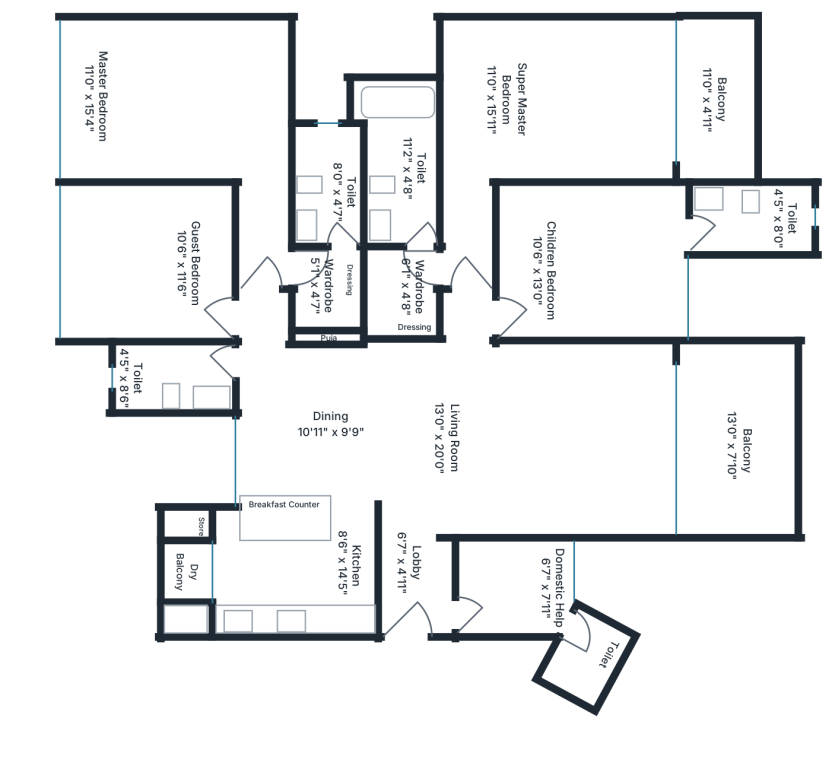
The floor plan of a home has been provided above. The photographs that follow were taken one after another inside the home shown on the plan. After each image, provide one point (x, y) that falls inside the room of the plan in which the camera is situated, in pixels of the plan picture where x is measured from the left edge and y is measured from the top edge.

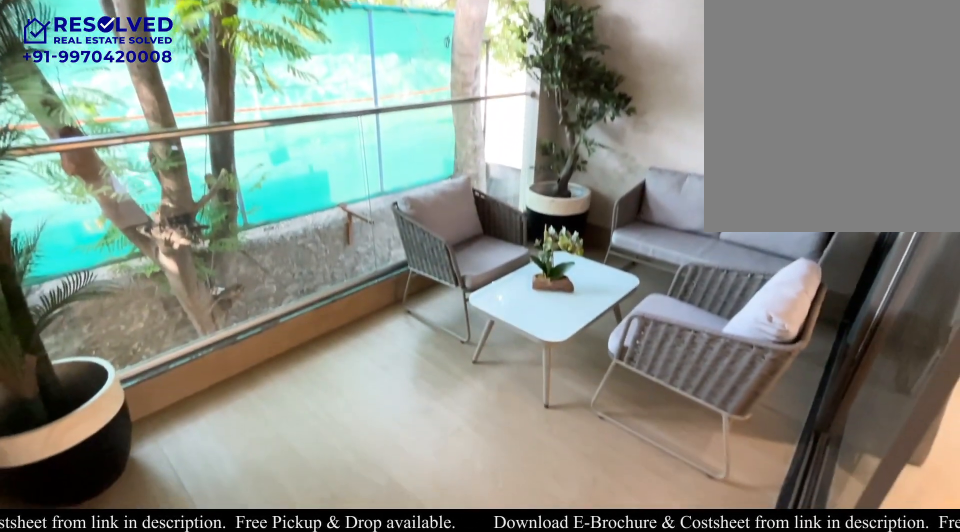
(737, 439)
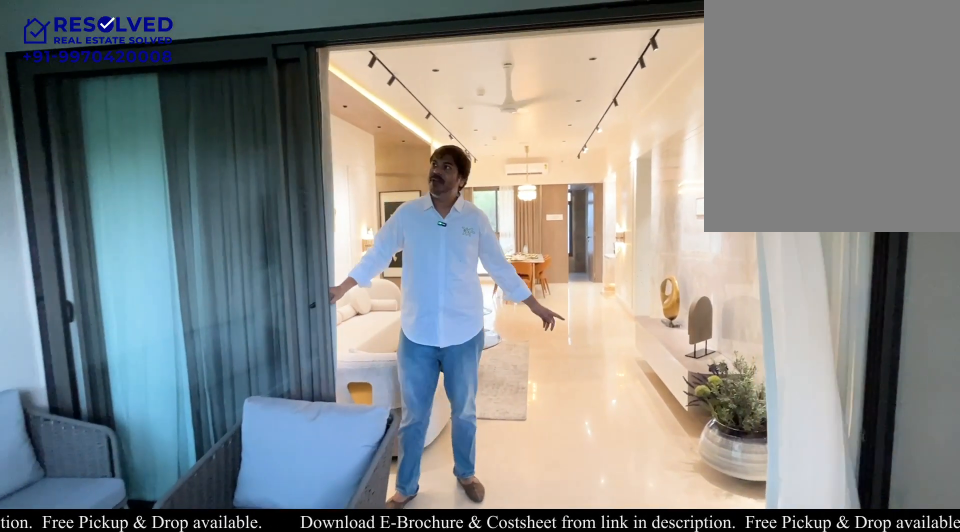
(736, 439)
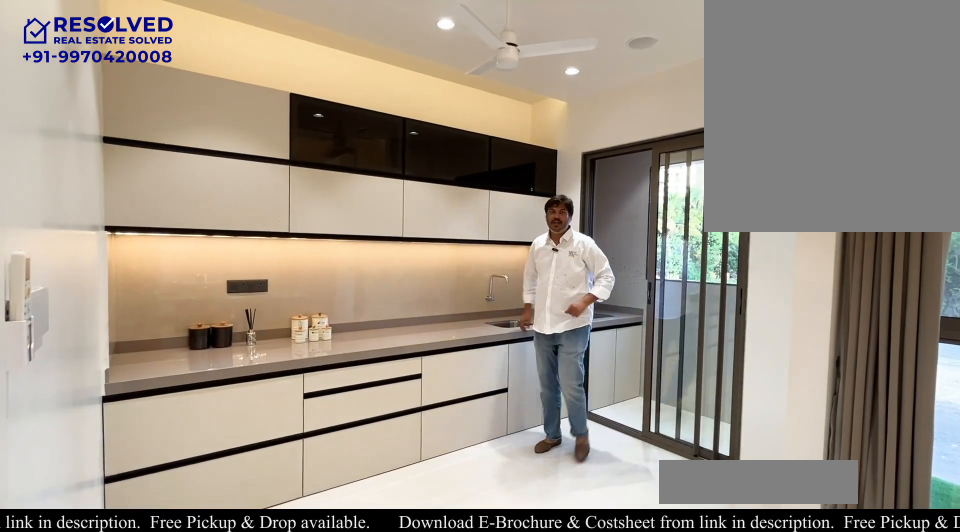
(296, 573)
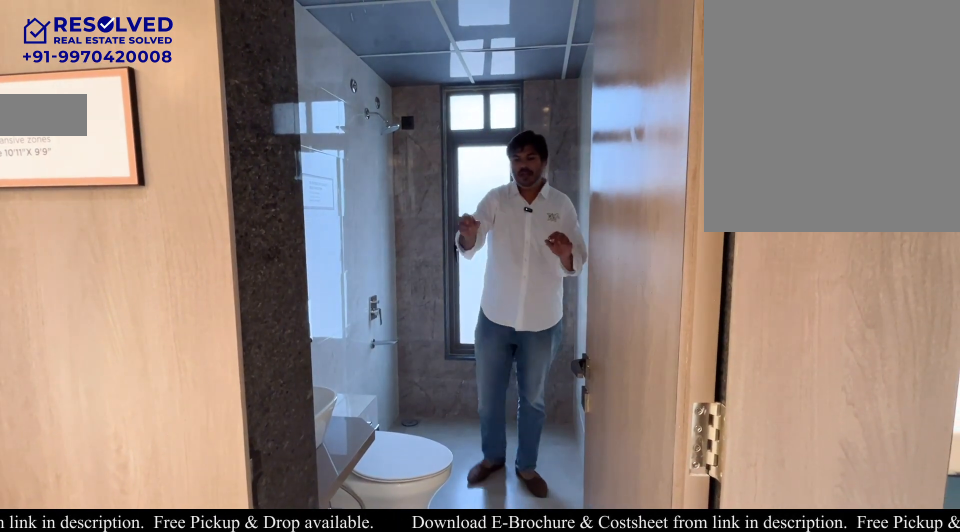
(173, 377)
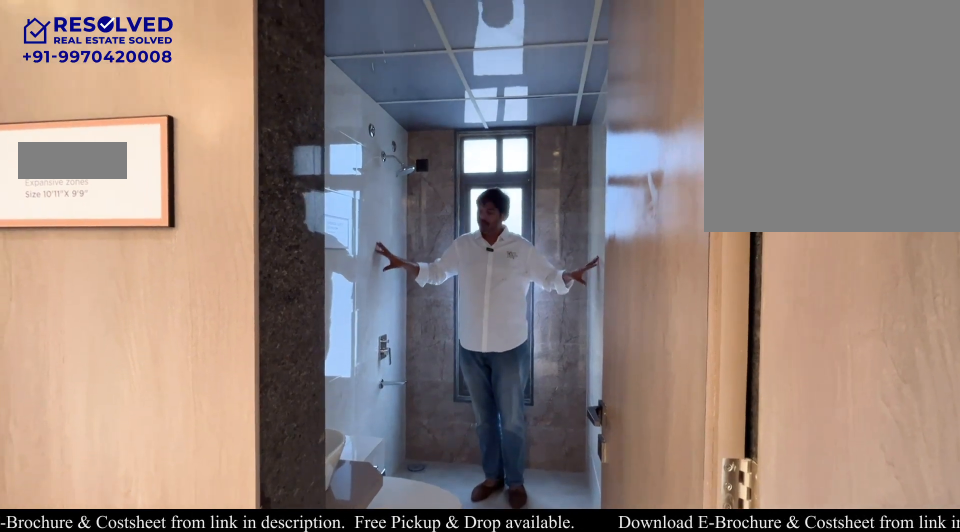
(173, 377)
